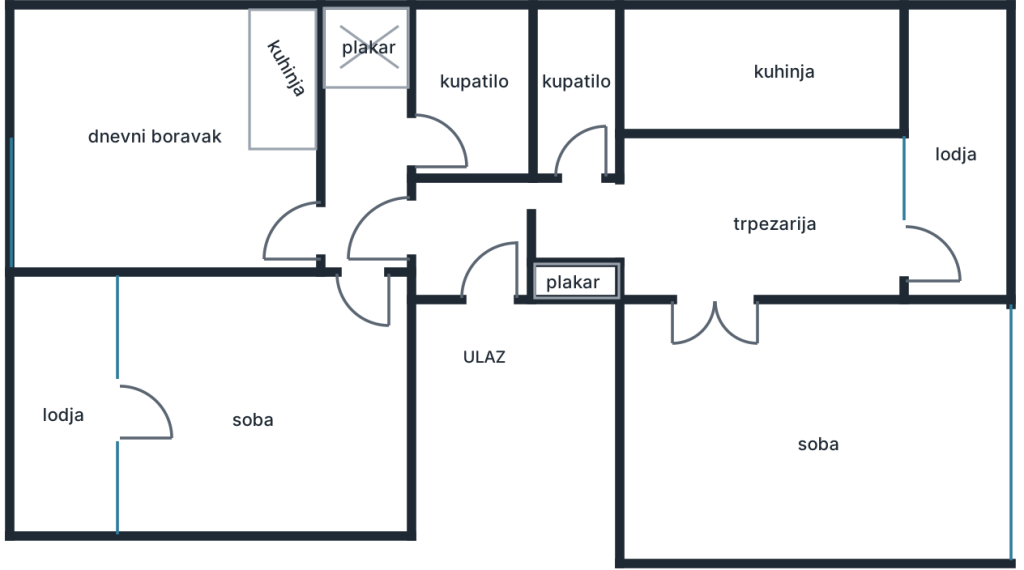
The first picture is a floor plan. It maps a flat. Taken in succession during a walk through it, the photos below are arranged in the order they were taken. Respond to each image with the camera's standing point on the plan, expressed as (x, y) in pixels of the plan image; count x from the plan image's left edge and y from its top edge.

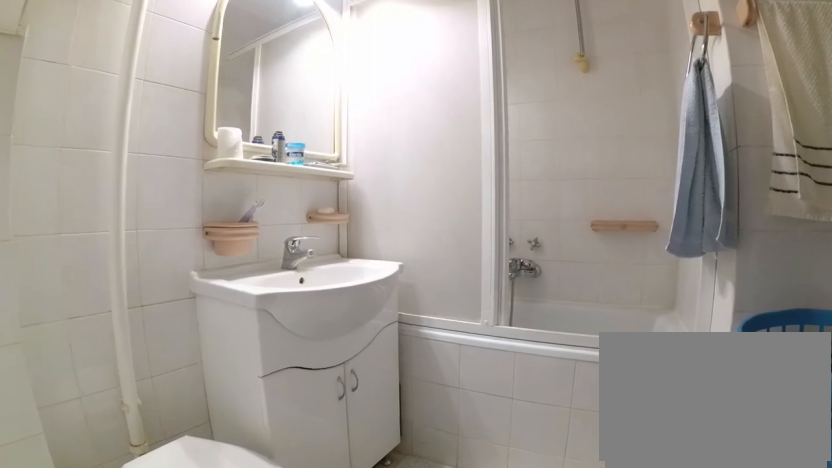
(428, 159)
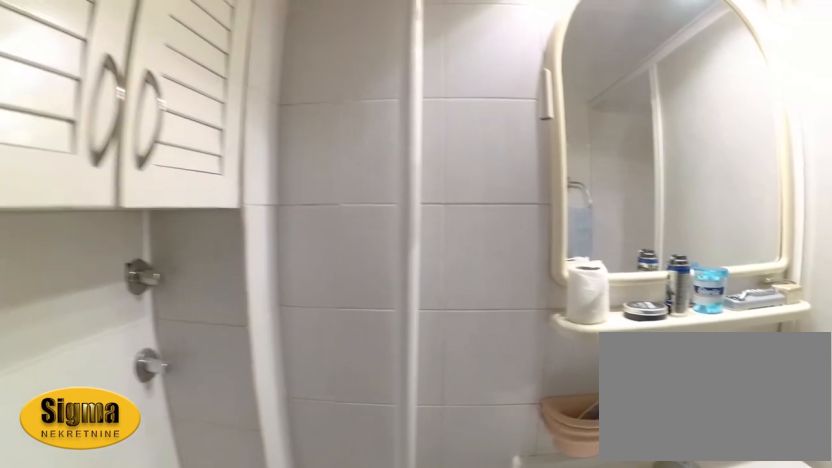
(479, 149)
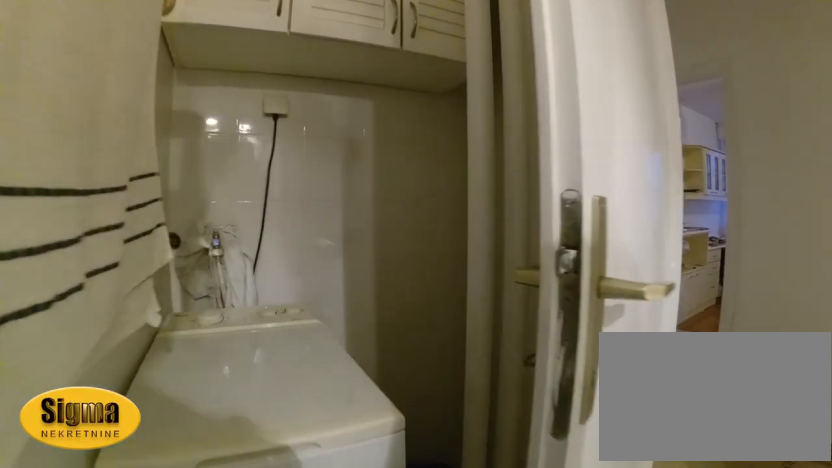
(506, 108)
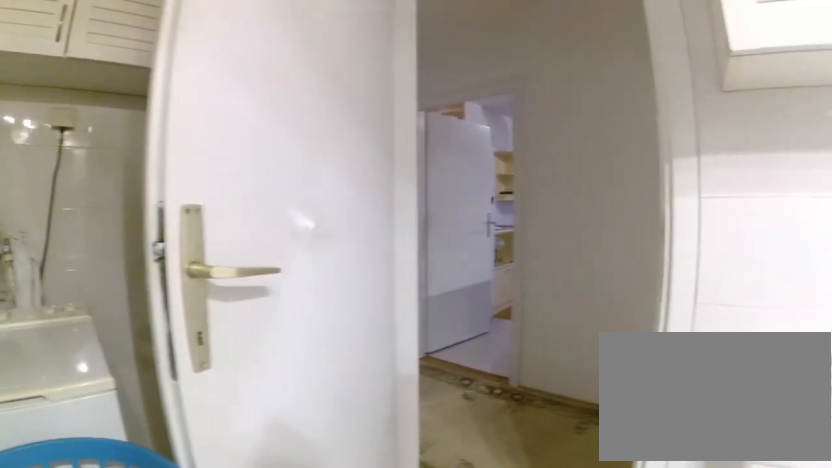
(504, 118)
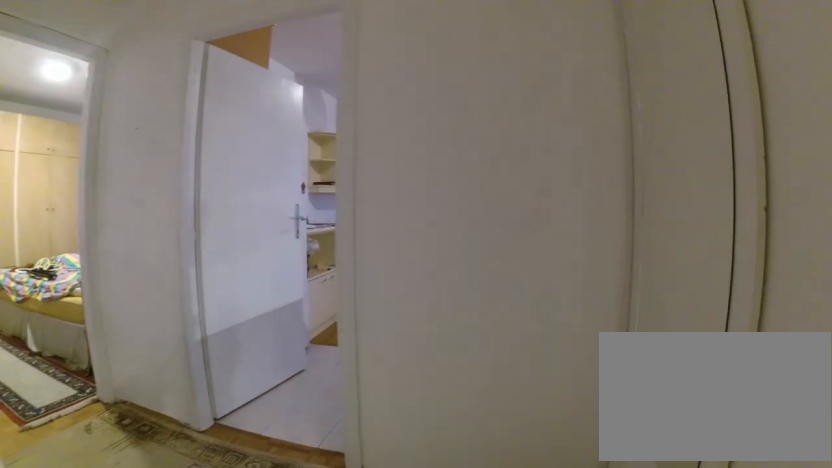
(424, 119)
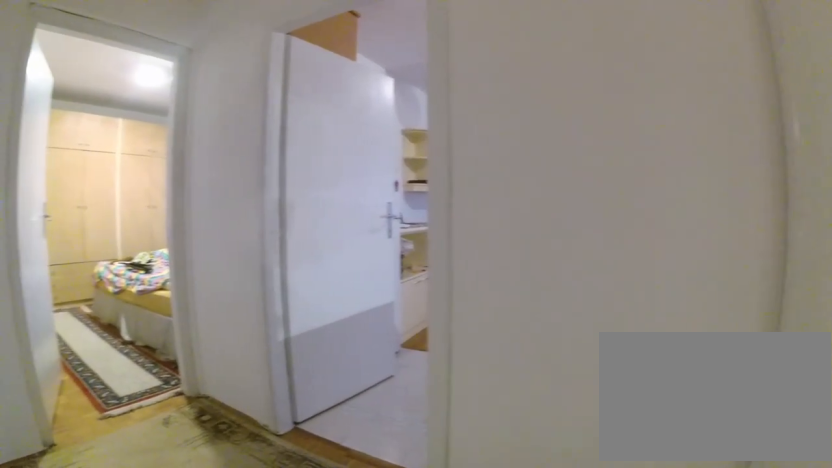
(399, 112)
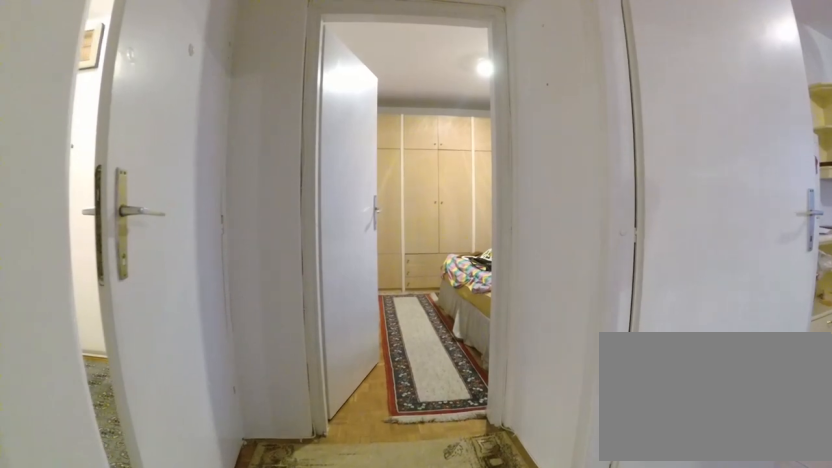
(372, 117)
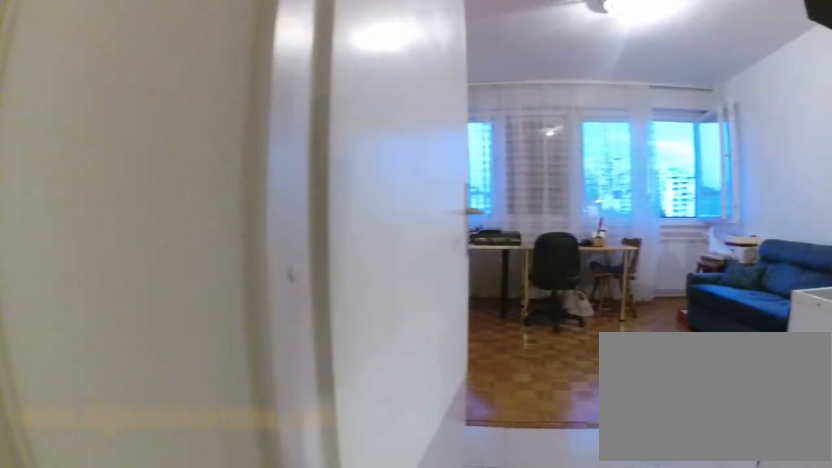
(379, 204)
